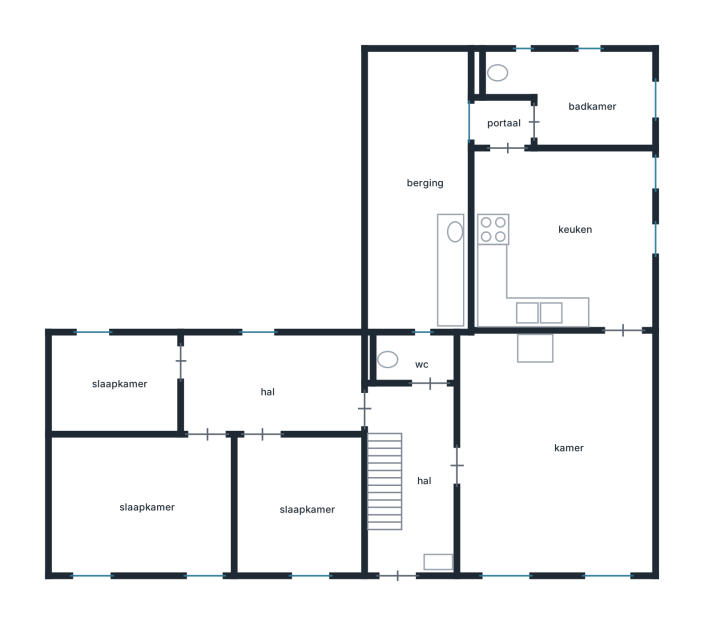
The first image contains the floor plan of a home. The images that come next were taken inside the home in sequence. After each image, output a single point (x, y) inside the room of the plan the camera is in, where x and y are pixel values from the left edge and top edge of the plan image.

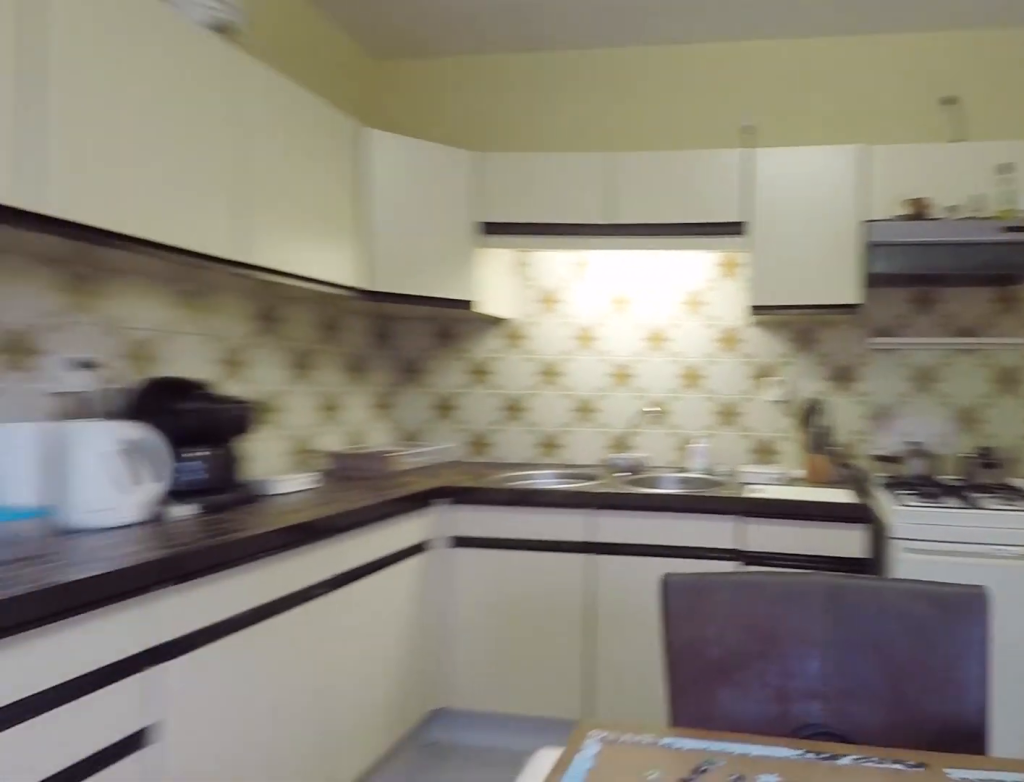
(562, 241)
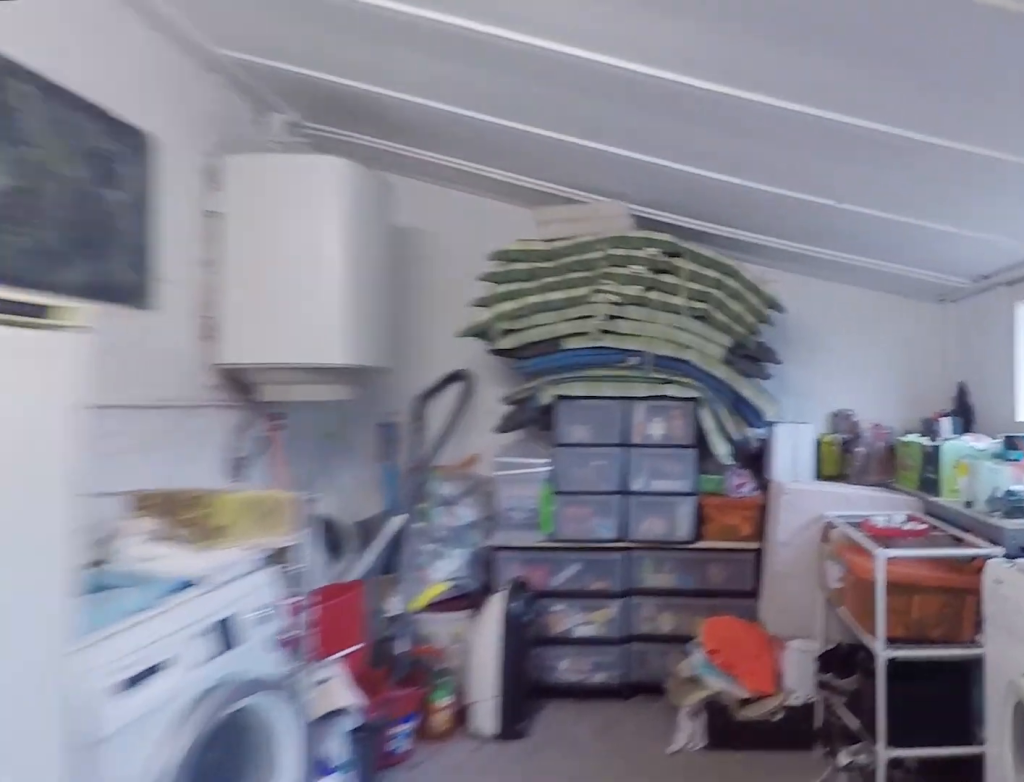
(451, 270)
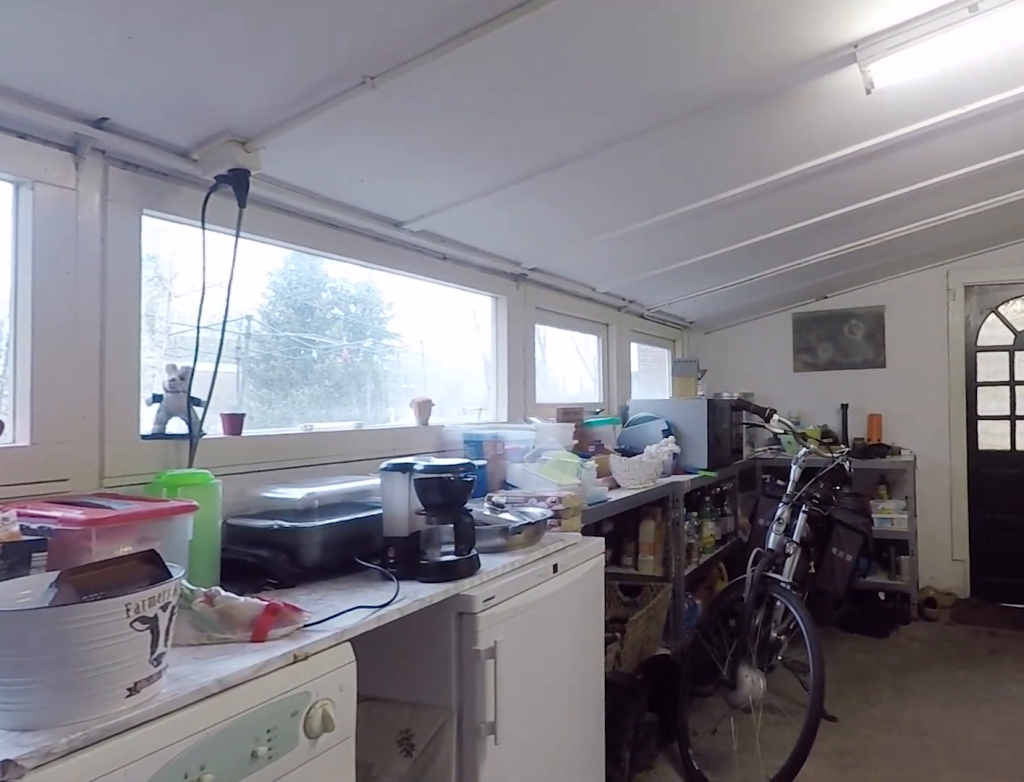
(451, 270)
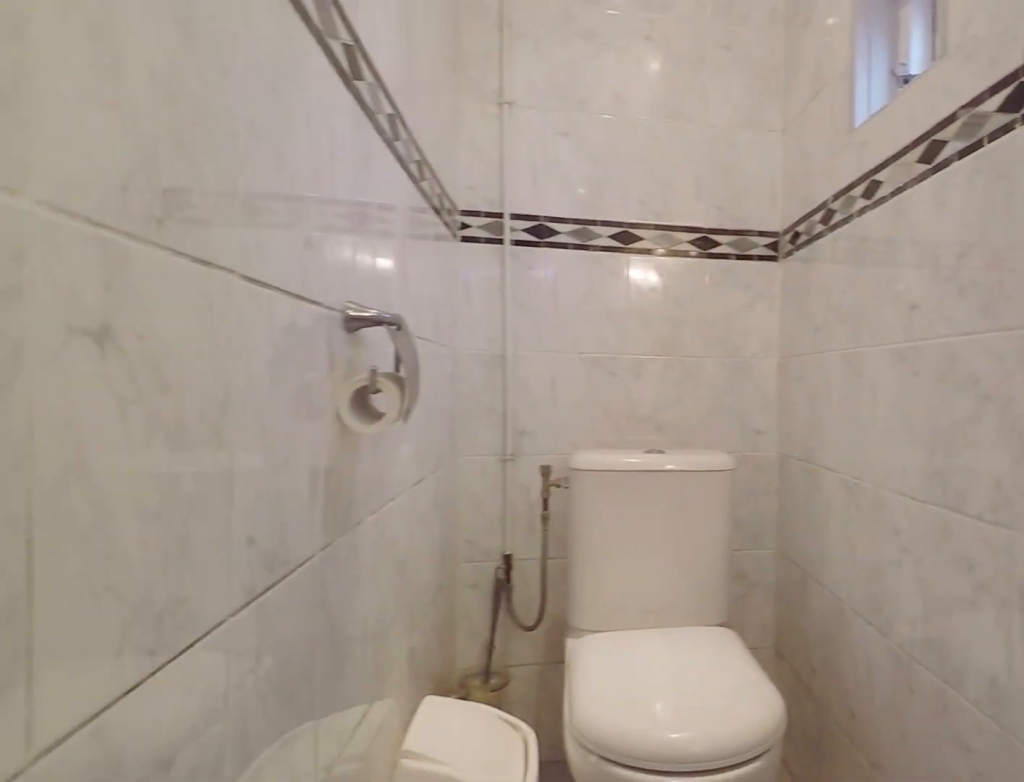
(580, 96)
